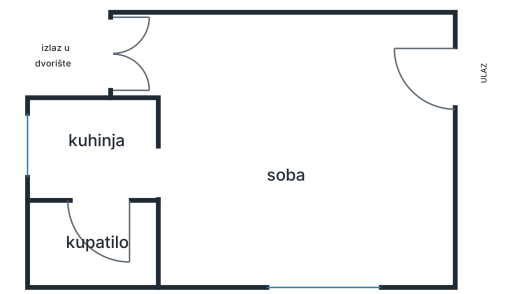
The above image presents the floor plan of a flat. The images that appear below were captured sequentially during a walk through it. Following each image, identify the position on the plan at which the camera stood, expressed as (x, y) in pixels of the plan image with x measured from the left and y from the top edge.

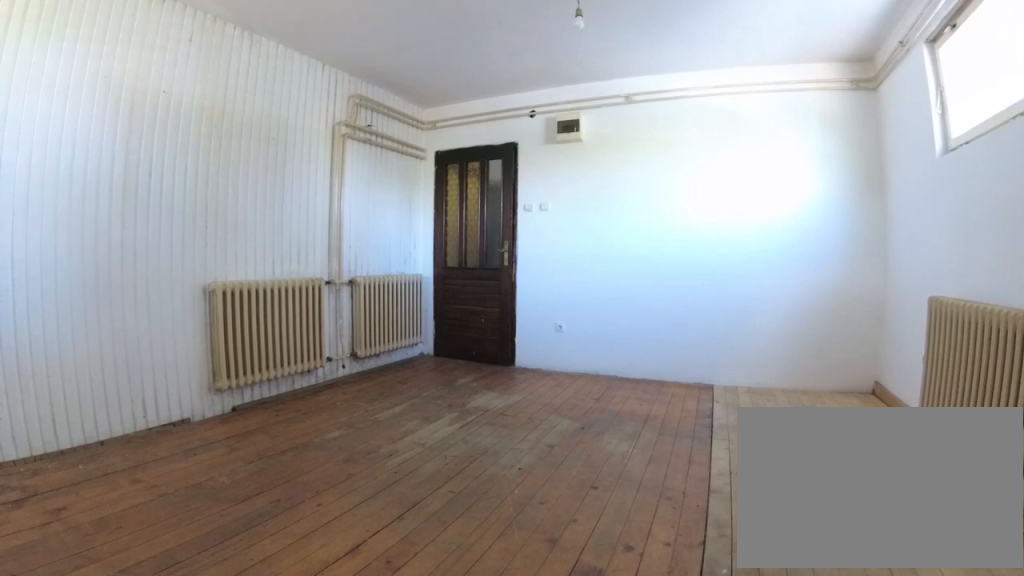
(182, 167)
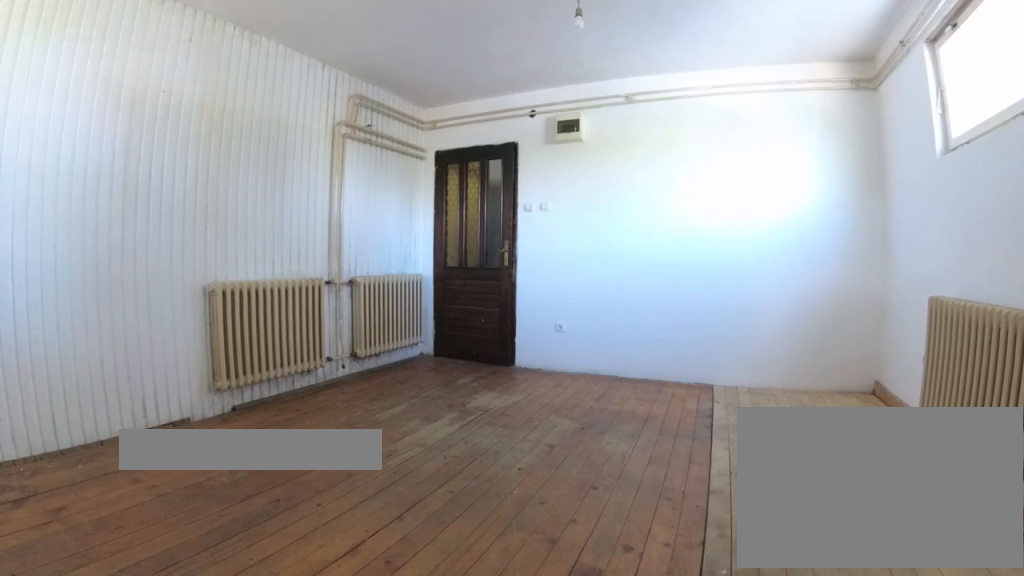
(182, 167)
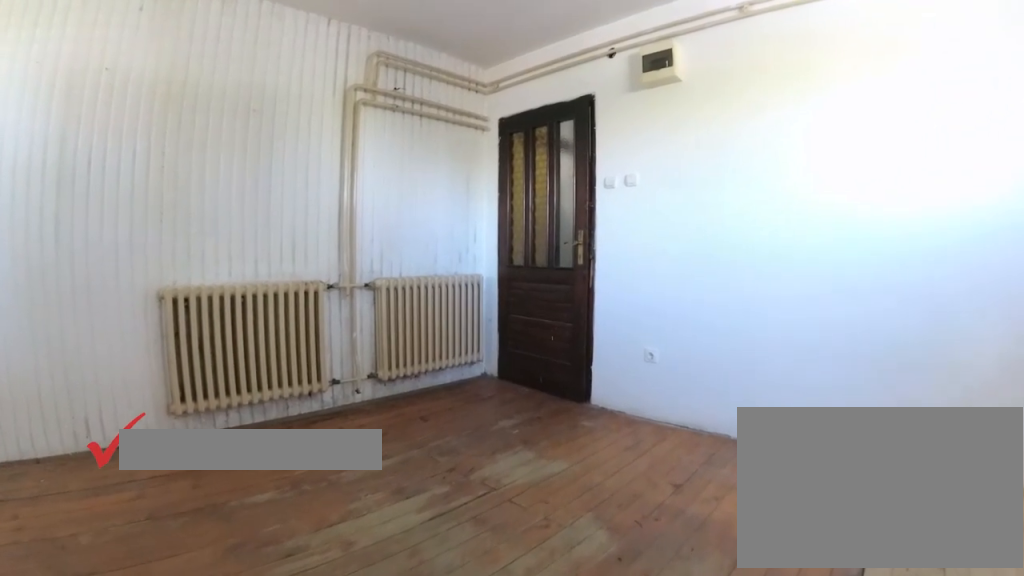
(282, 159)
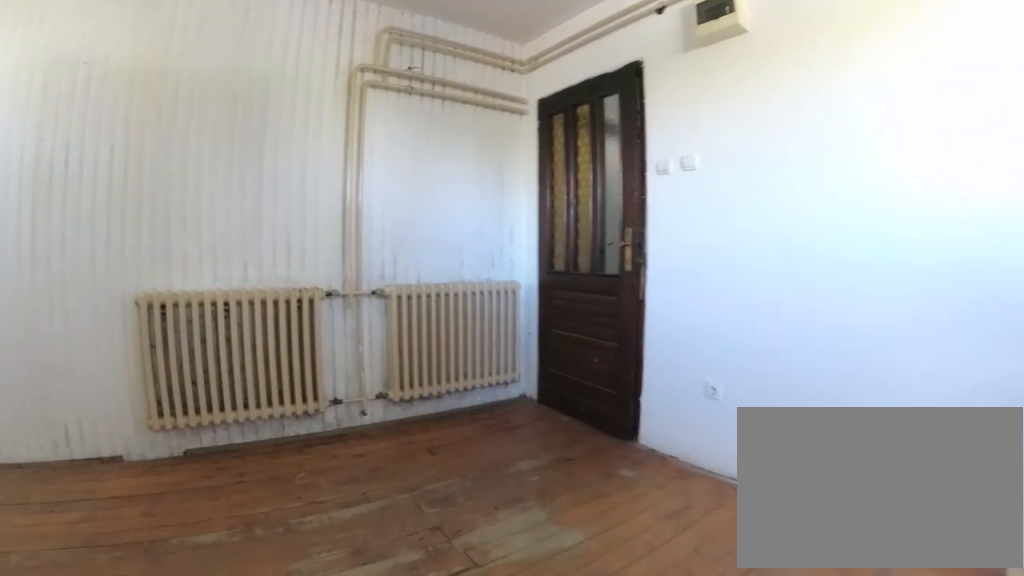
(309, 148)
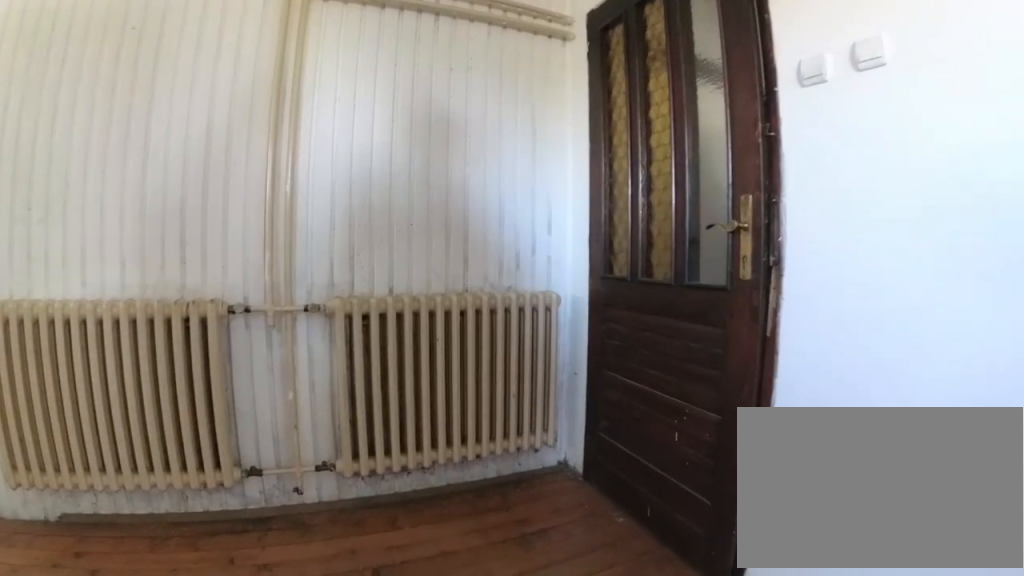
(364, 118)
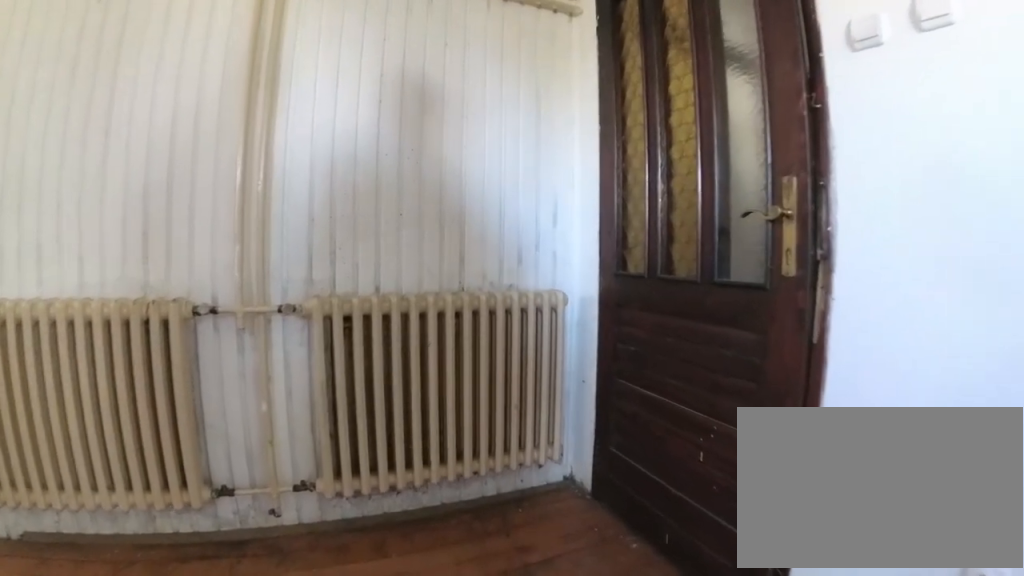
(383, 112)
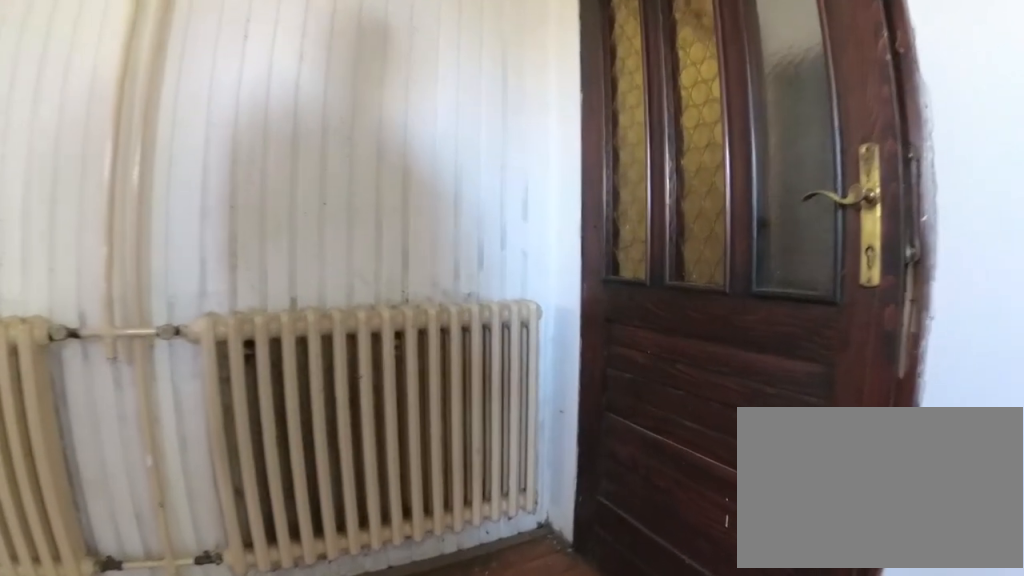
(390, 109)
